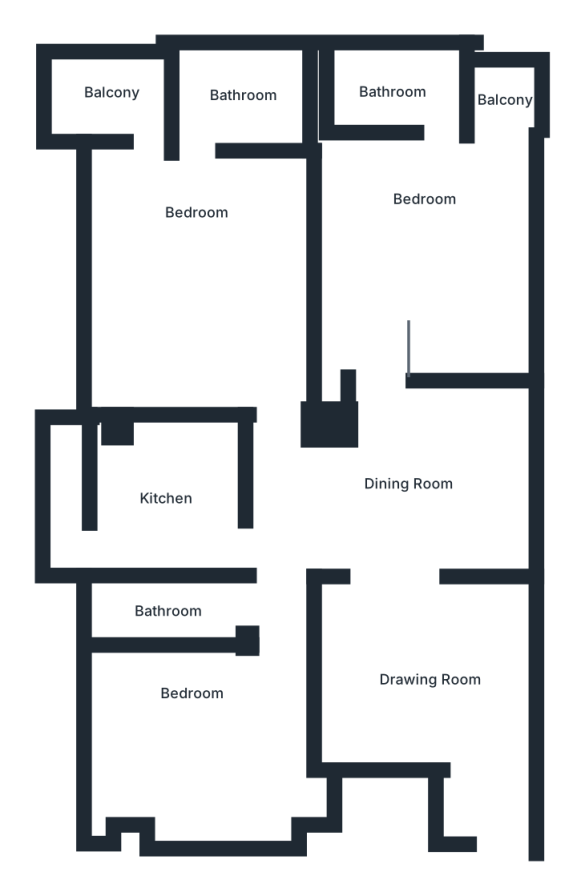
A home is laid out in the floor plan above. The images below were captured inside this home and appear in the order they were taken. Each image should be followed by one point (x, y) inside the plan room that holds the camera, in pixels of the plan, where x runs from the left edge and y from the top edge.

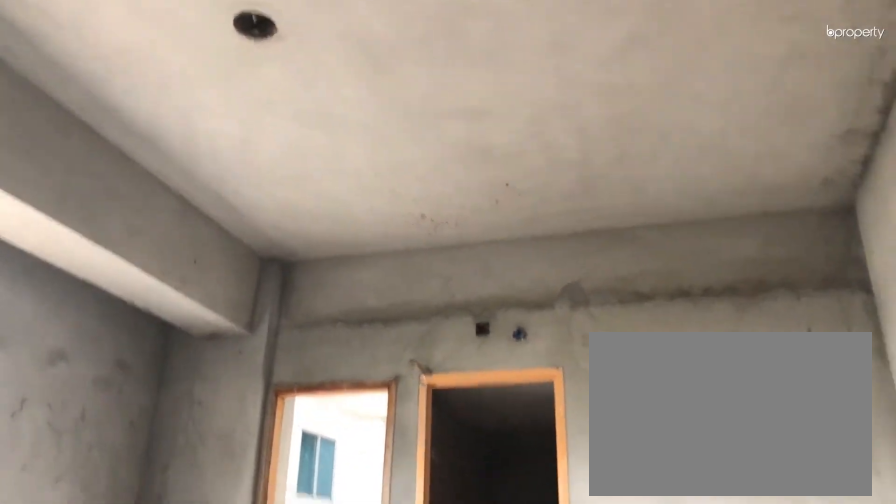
(199, 292)
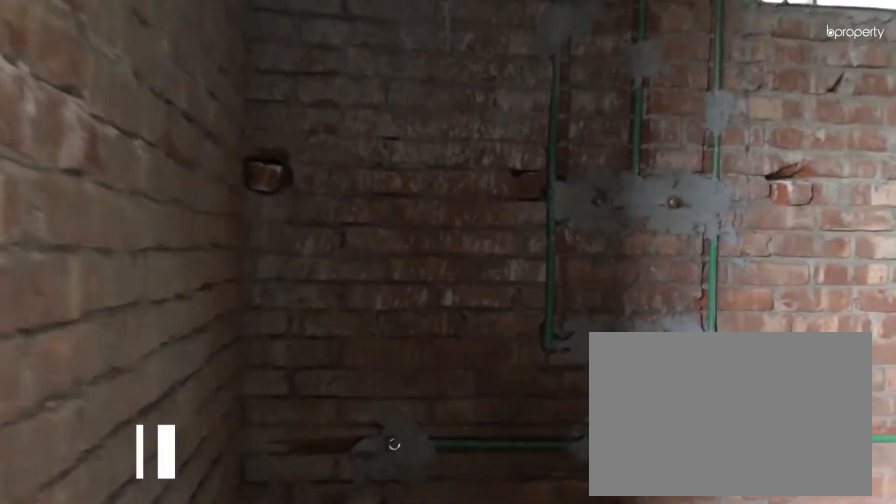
(249, 104)
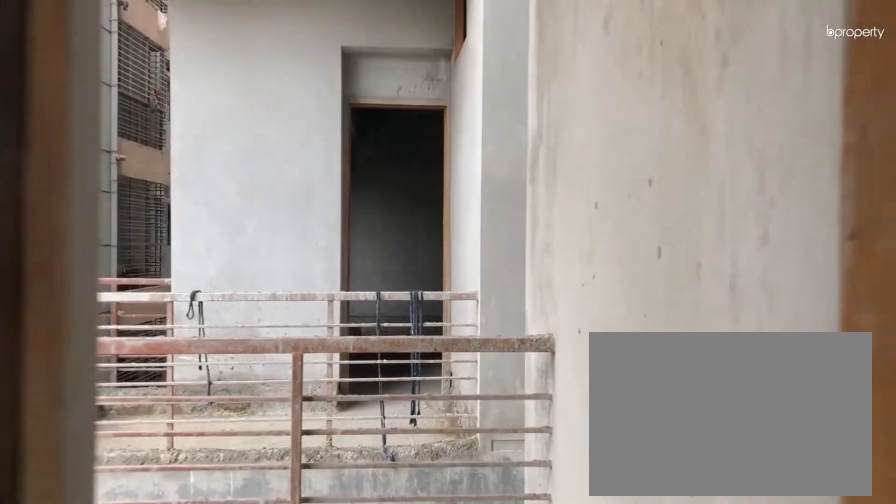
(118, 97)
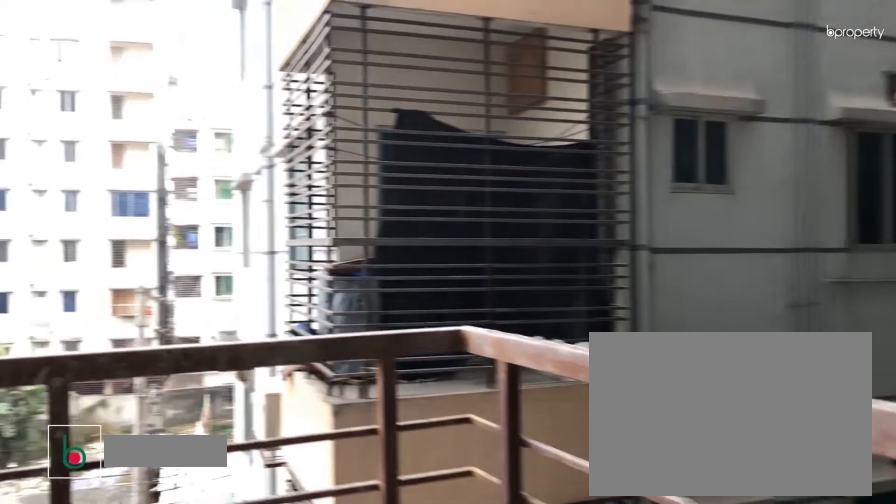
(117, 98)
